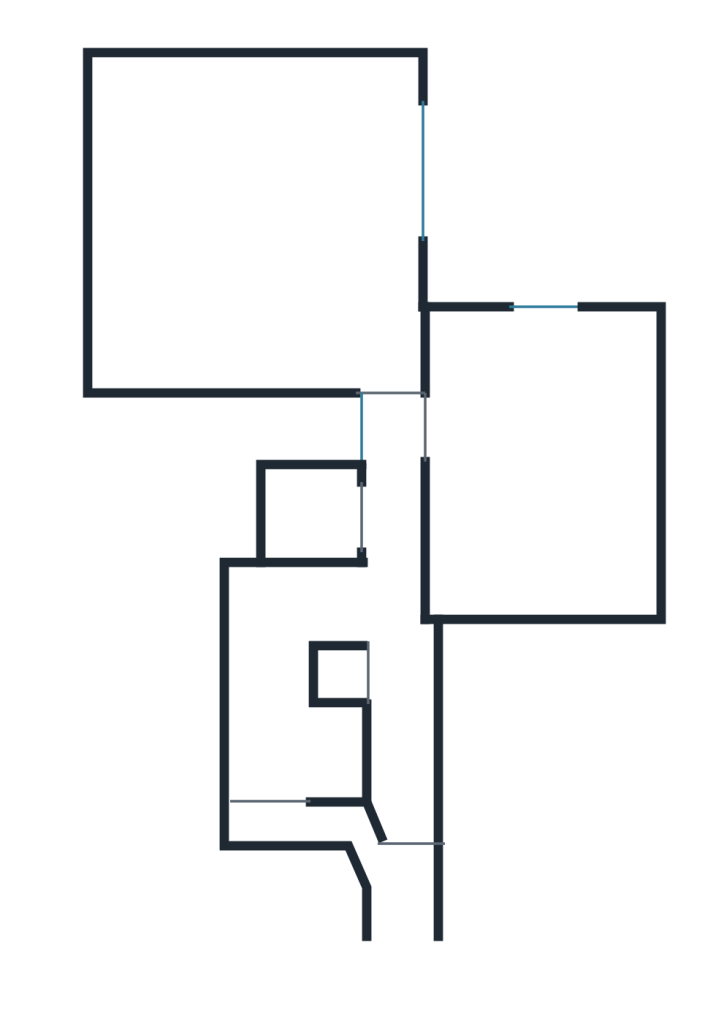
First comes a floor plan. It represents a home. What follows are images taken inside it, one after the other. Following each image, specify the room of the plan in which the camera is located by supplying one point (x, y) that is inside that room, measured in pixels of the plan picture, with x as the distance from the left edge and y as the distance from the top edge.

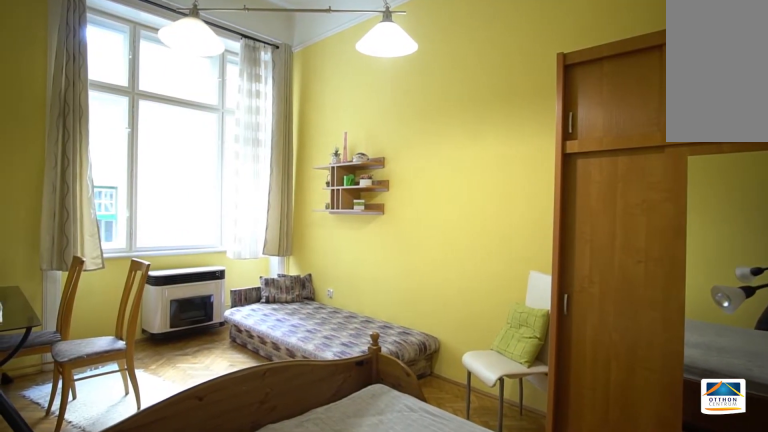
(533, 447)
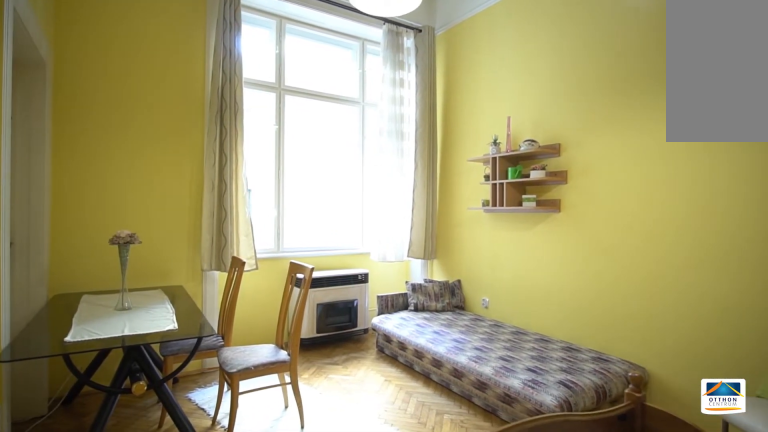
(533, 448)
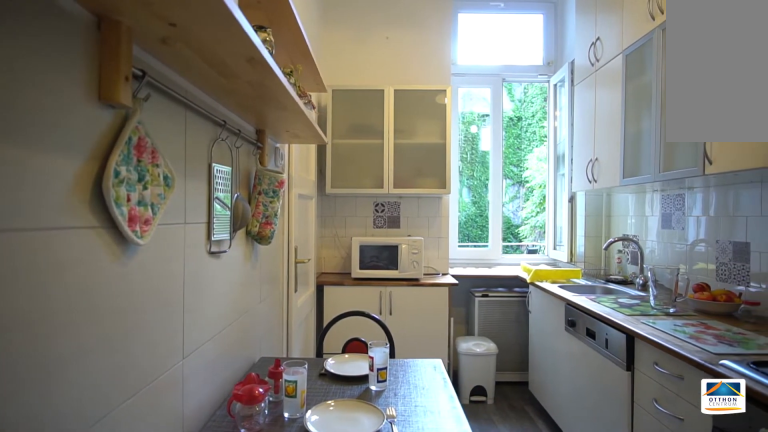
(256, 696)
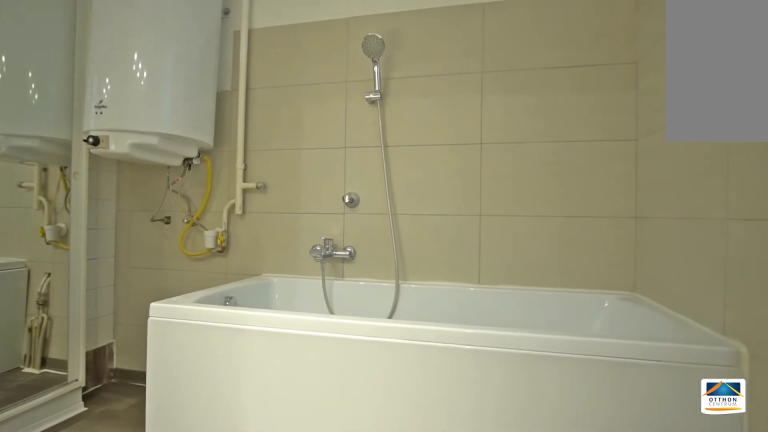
(308, 508)
